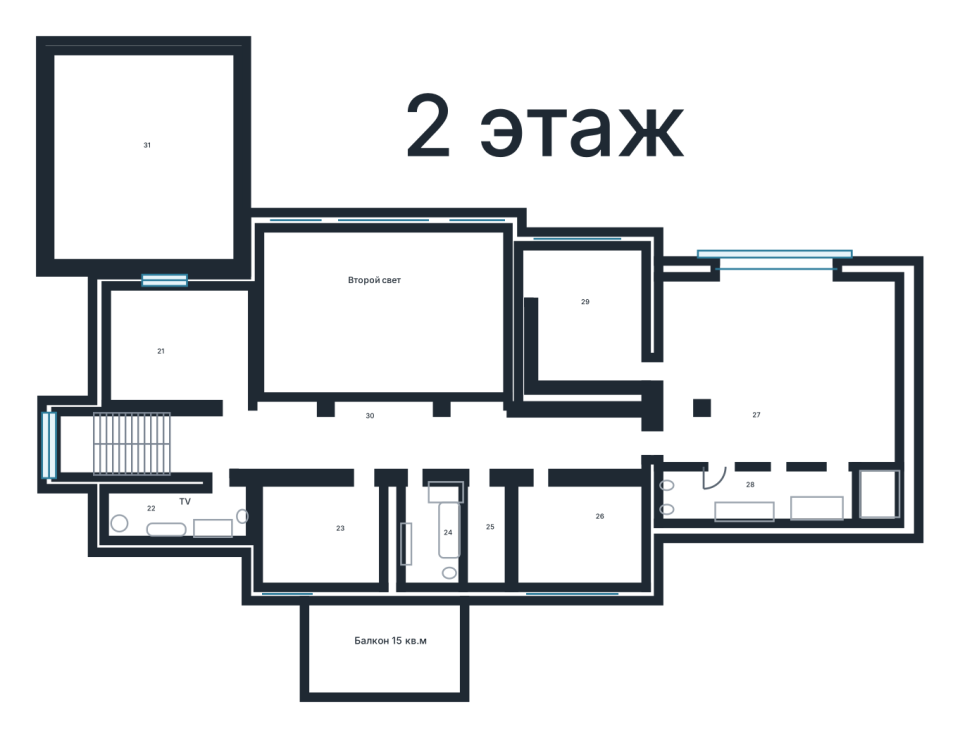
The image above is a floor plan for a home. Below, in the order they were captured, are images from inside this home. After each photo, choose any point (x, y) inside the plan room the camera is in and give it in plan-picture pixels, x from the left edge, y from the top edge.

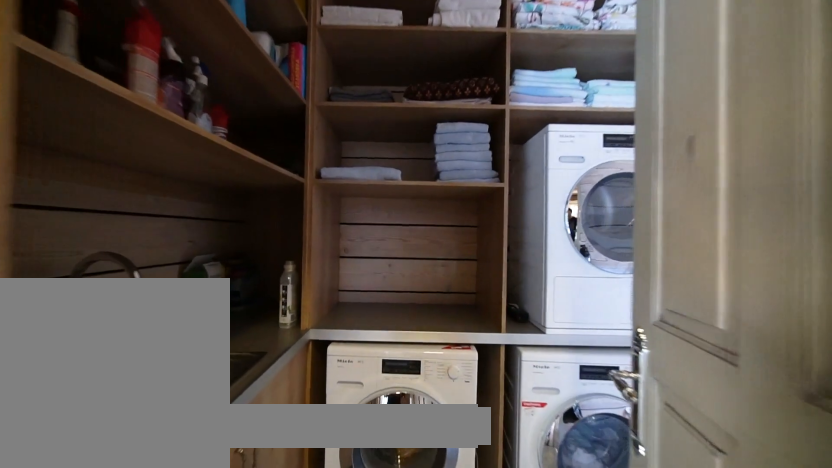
(176, 517)
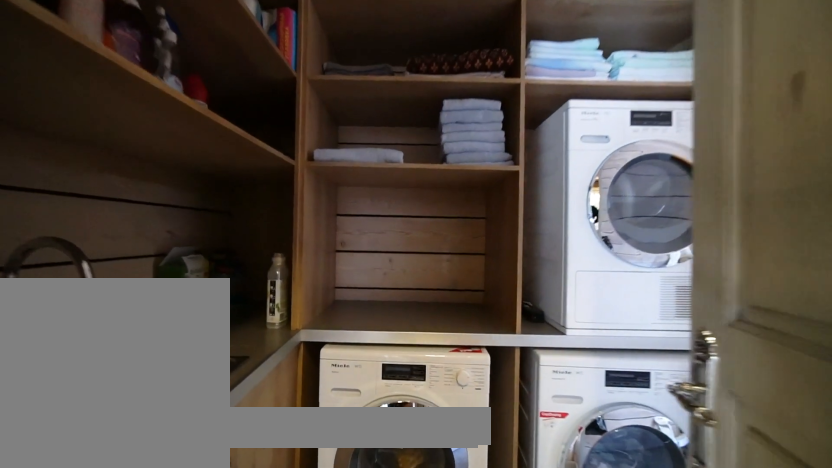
(176, 517)
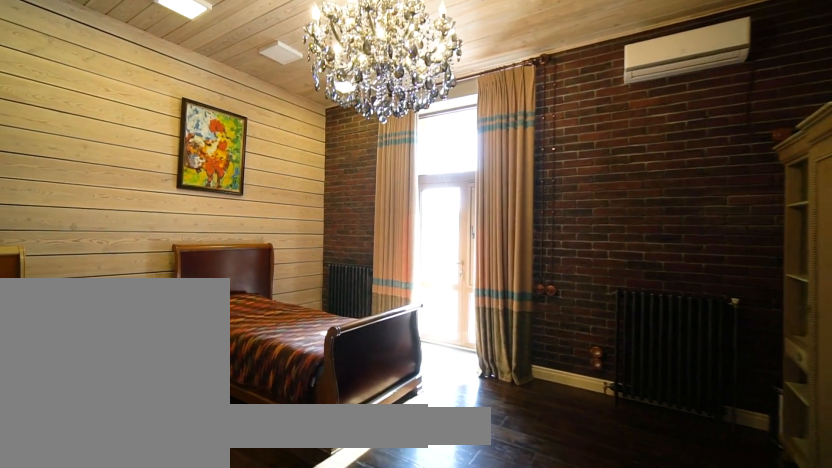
(178, 345)
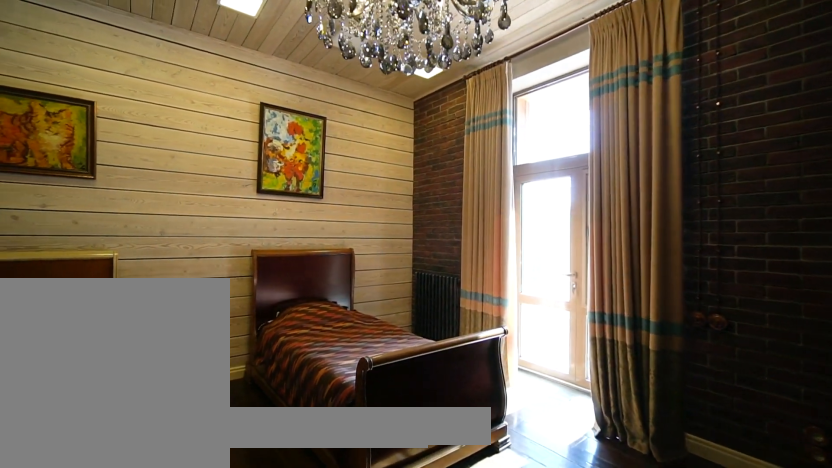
(178, 345)
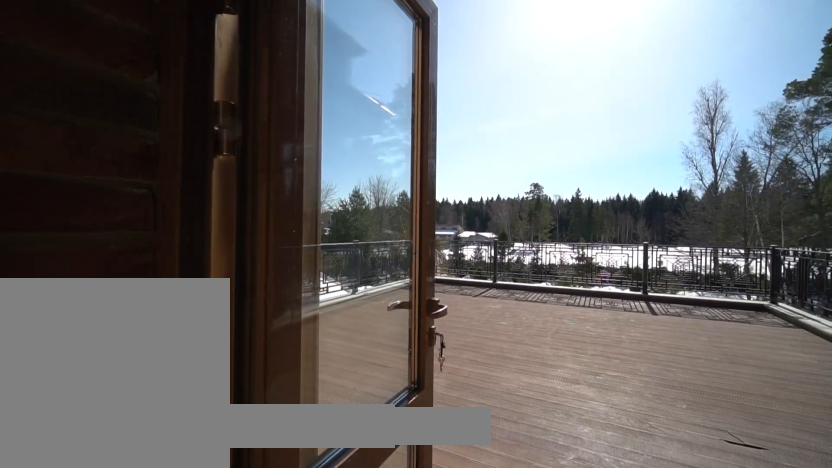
(145, 158)
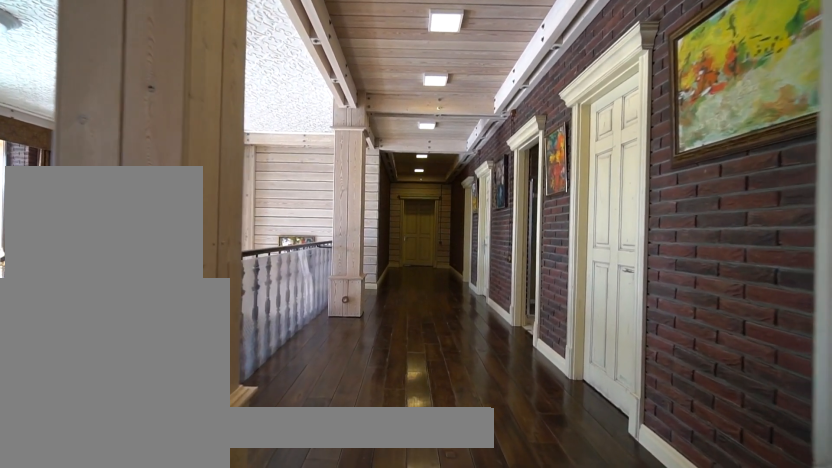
(453, 443)
